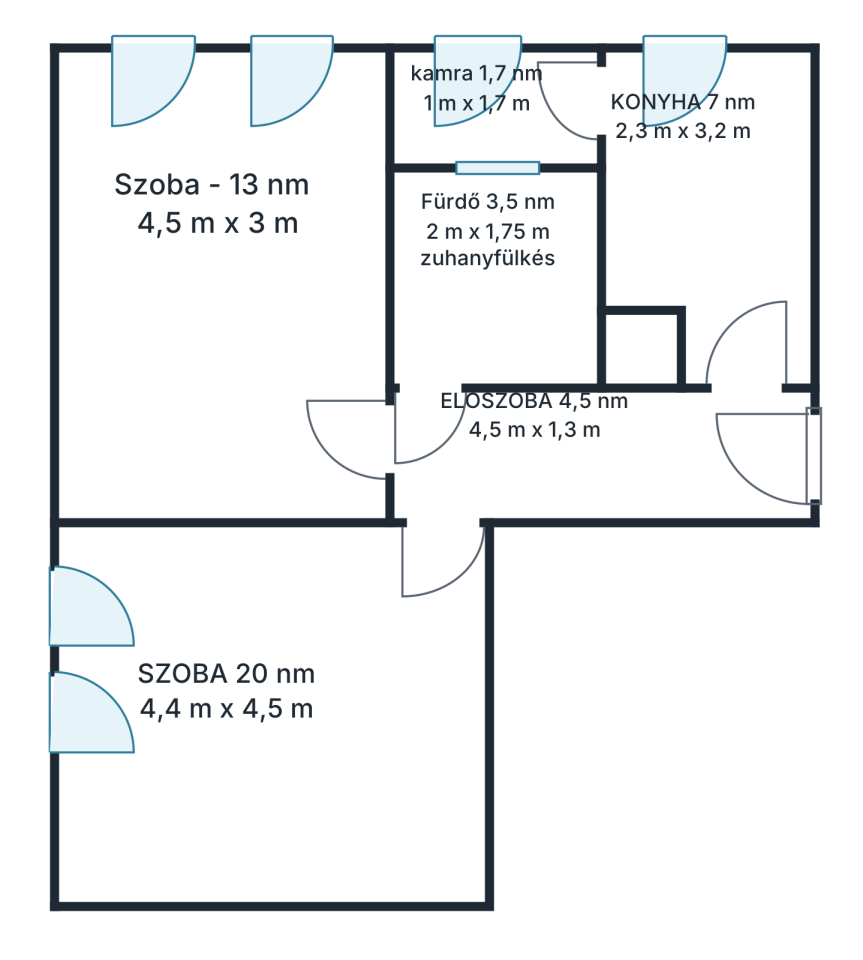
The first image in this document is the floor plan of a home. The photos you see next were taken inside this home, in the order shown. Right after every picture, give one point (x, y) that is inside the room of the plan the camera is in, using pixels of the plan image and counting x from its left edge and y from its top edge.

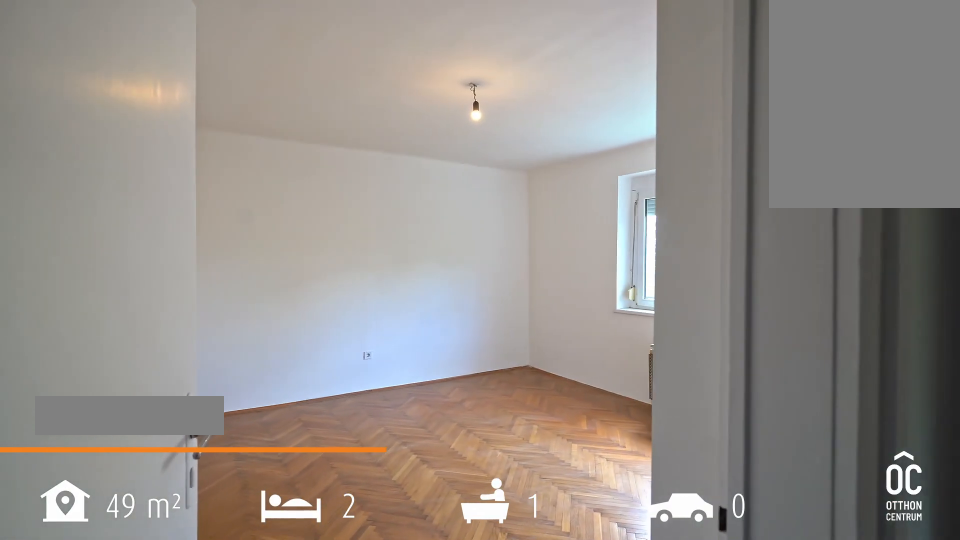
(278, 719)
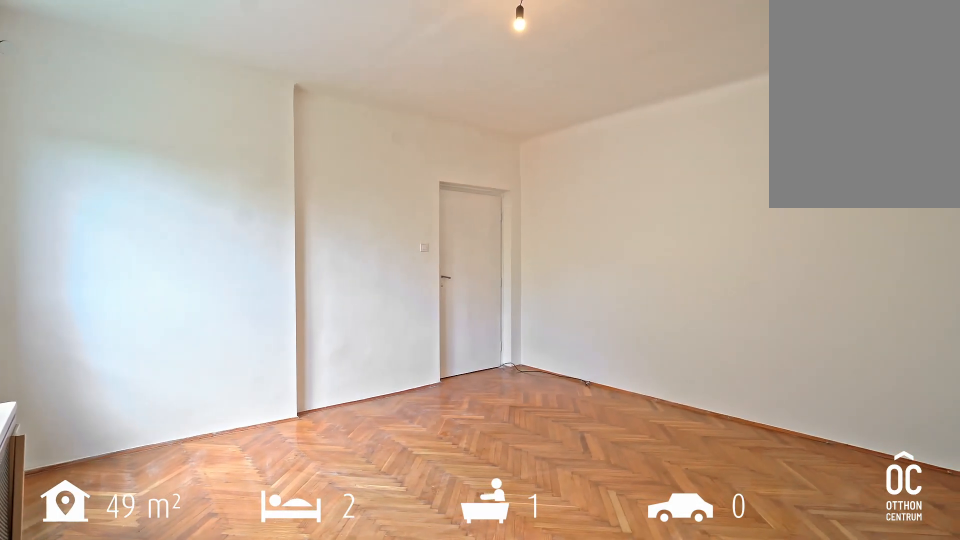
(278, 719)
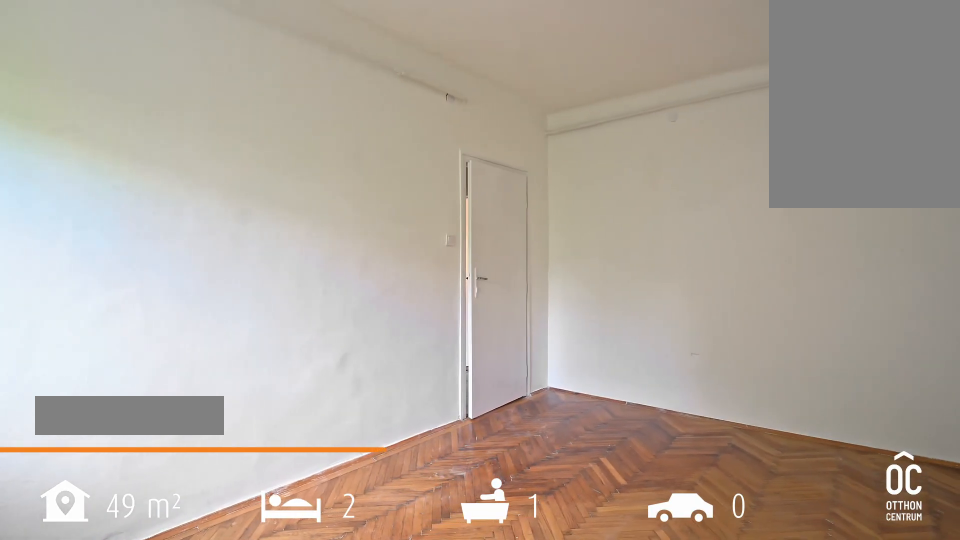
(221, 321)
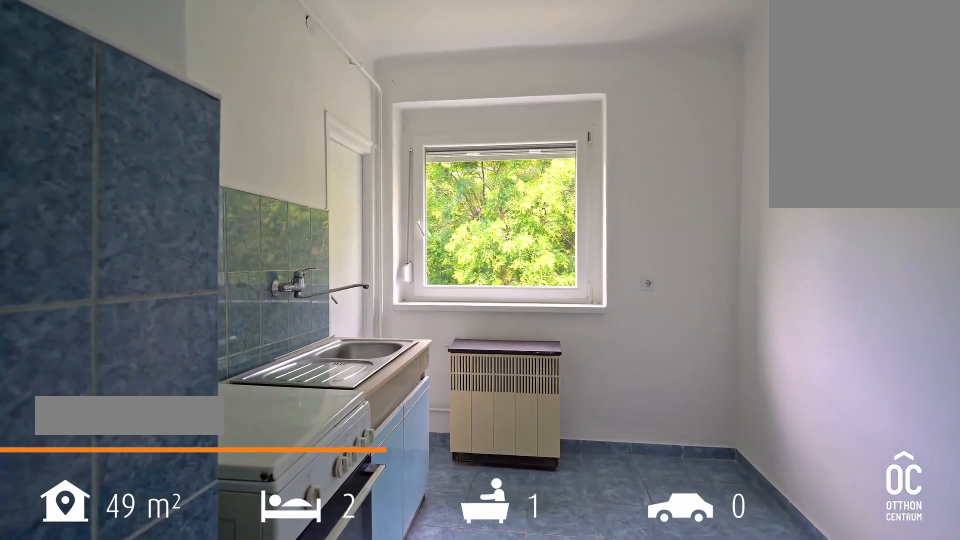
(695, 210)
